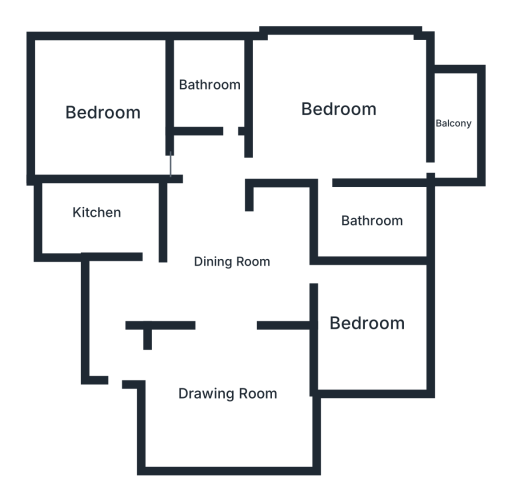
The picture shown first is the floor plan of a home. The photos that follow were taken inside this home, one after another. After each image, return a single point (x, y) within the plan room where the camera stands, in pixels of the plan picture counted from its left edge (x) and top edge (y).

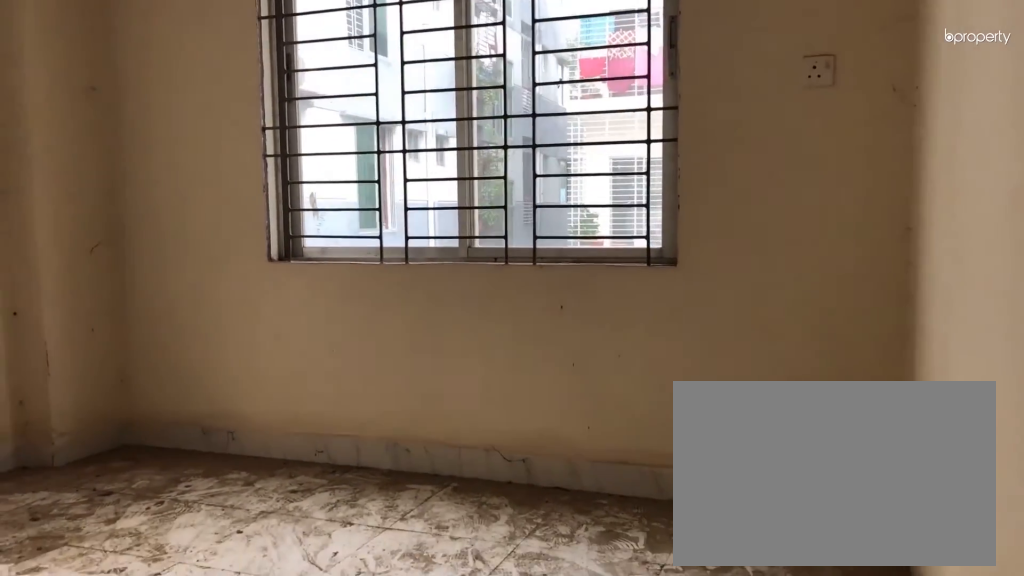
(100, 114)
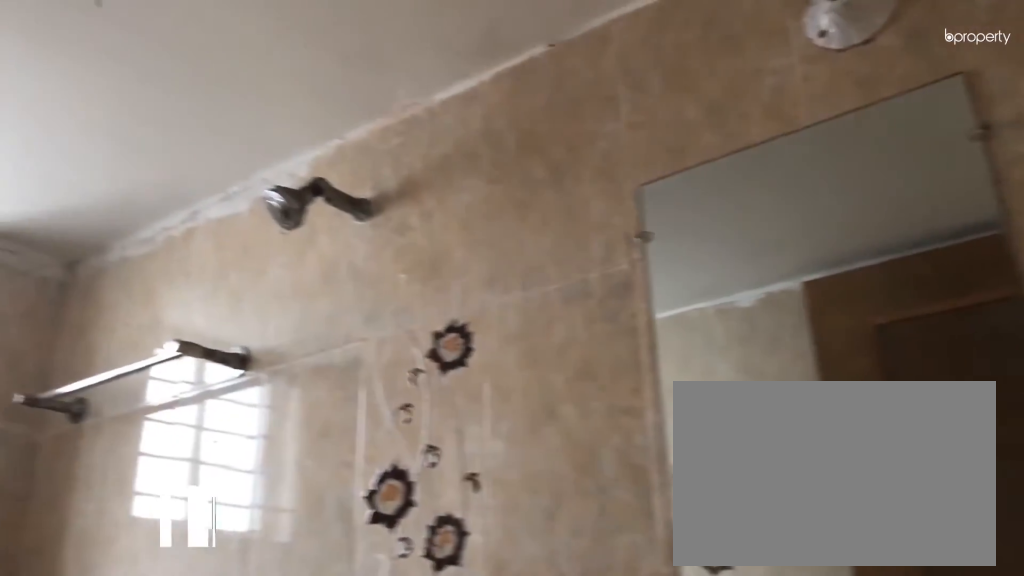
(212, 83)
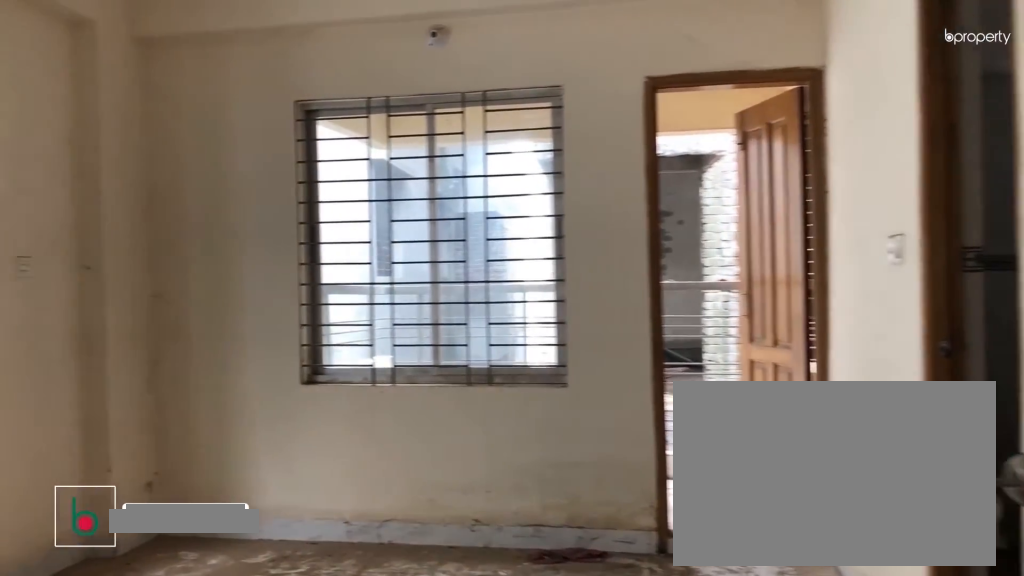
(340, 110)
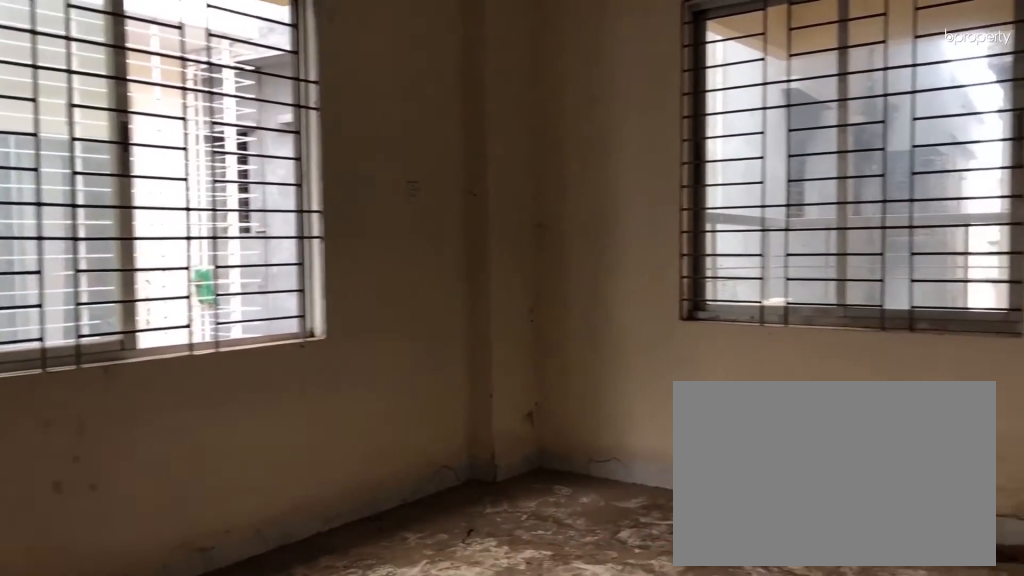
(340, 110)
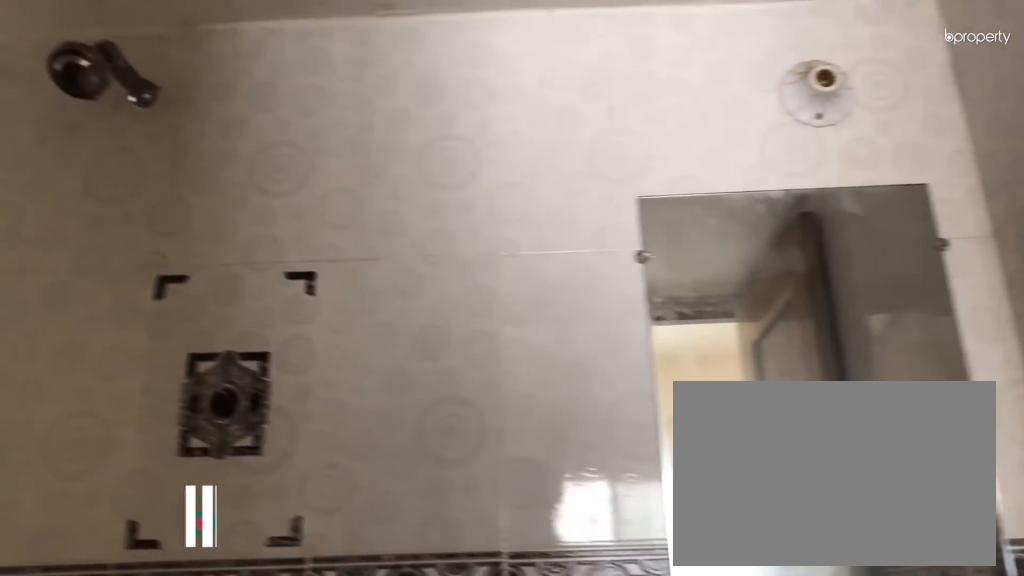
(368, 220)
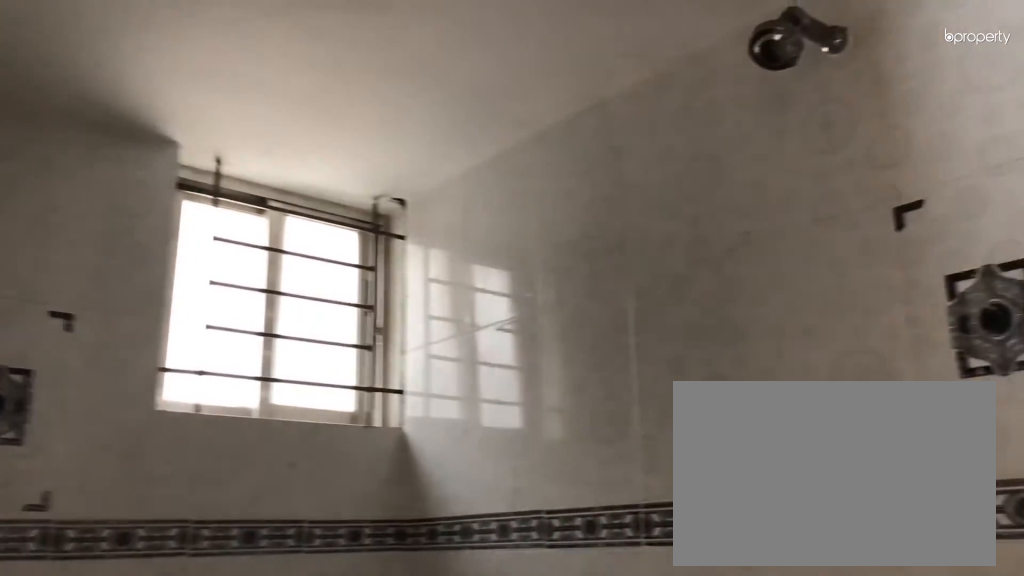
(368, 220)
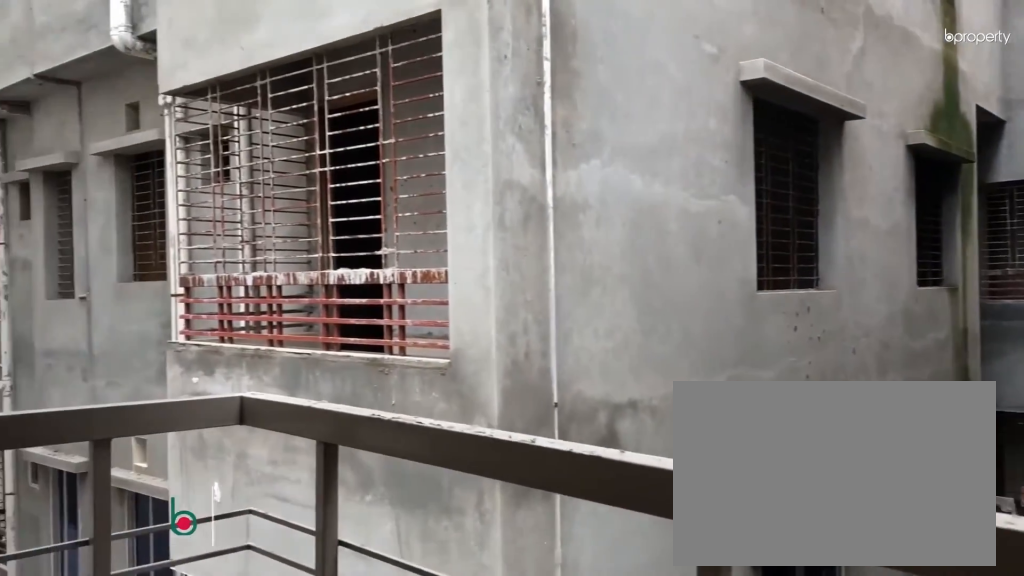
(454, 122)
